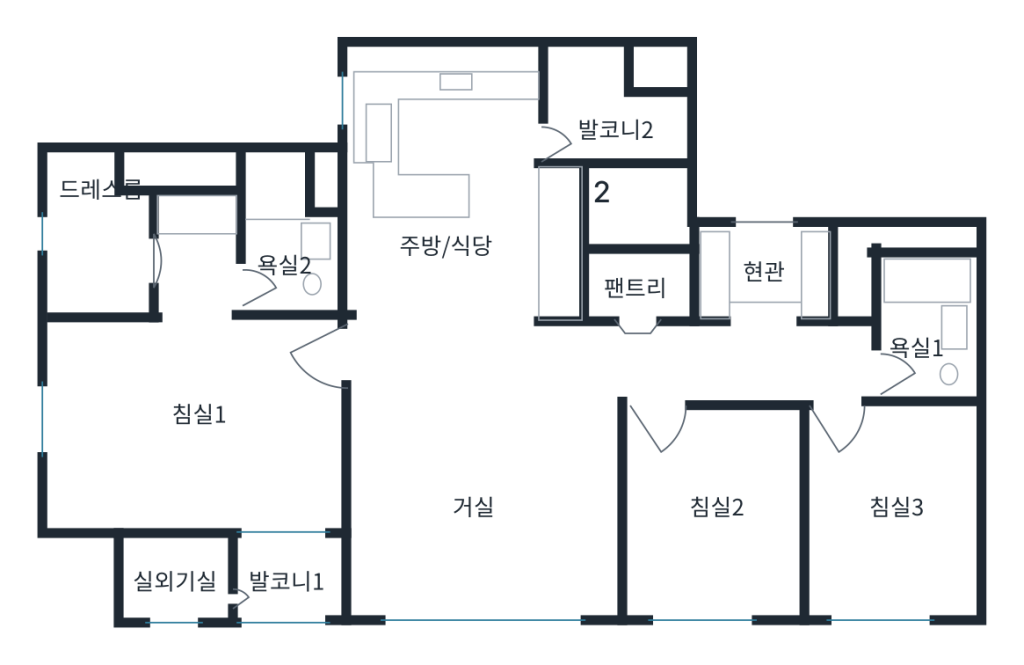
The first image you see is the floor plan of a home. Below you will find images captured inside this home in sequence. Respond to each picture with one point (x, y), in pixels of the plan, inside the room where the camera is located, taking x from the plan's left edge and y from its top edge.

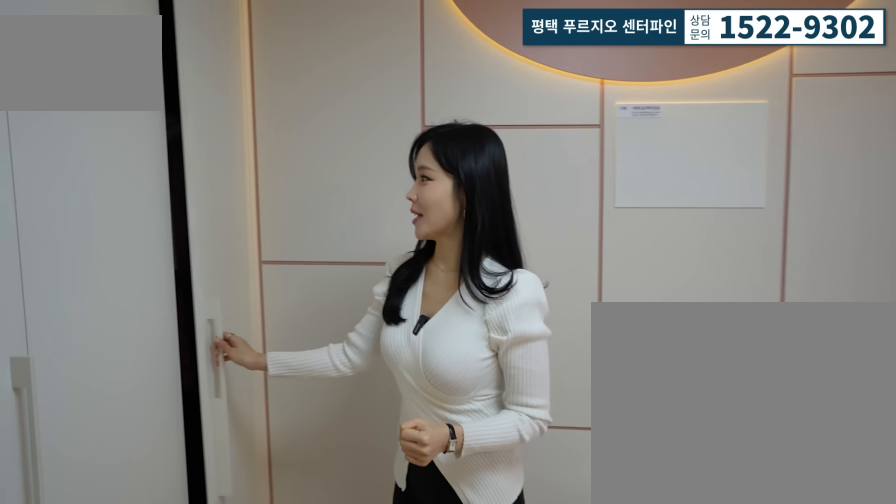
(902, 504)
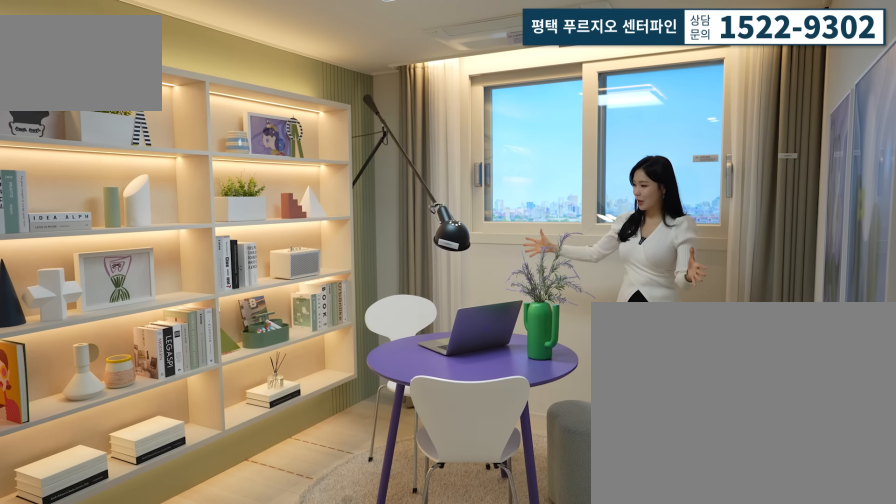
(710, 503)
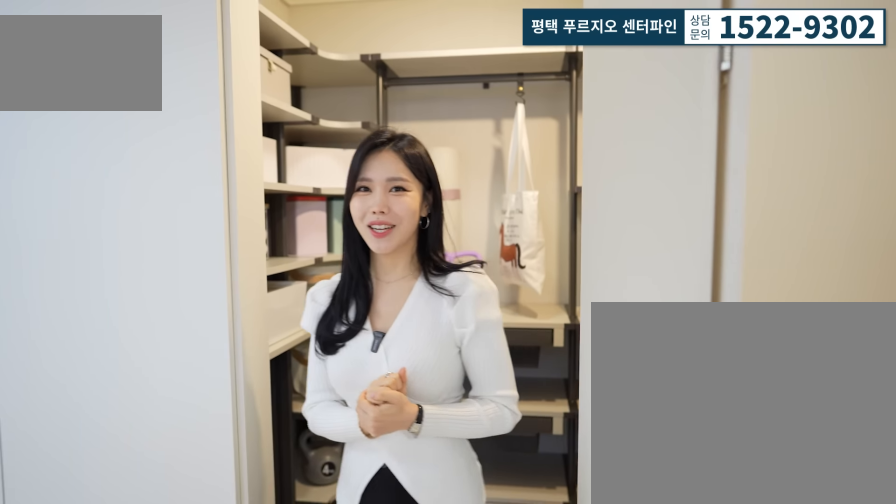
(640, 322)
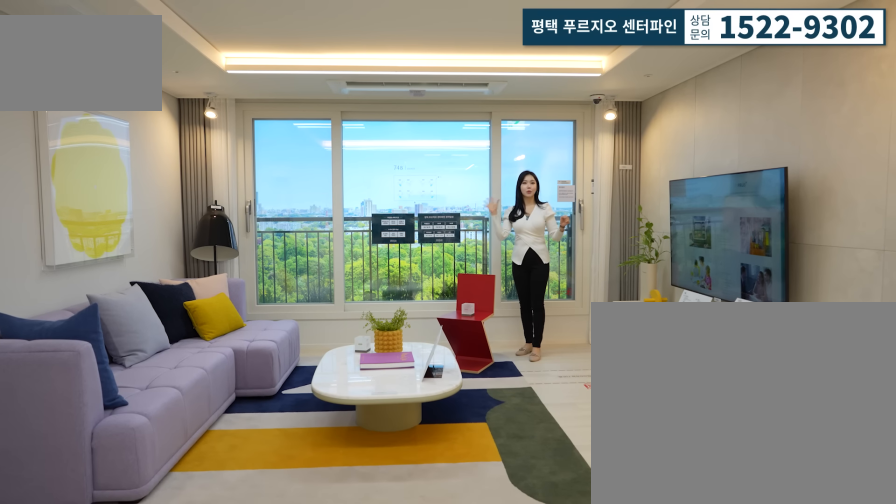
(478, 492)
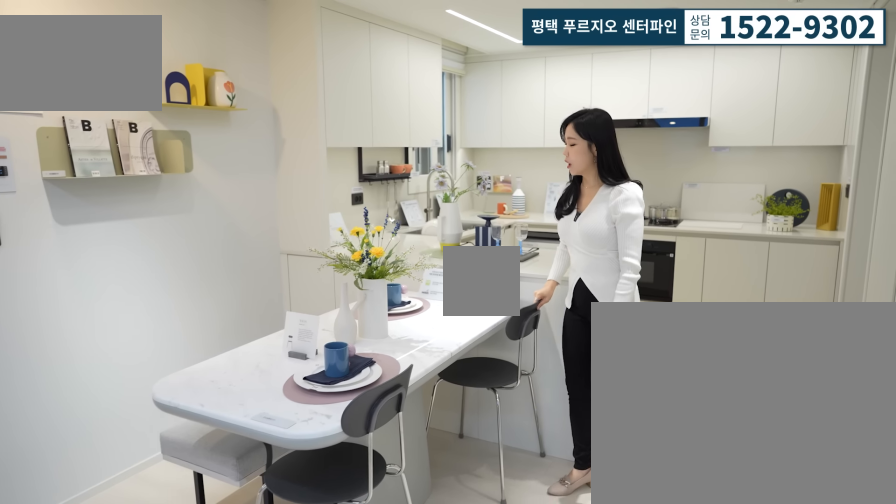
(466, 201)
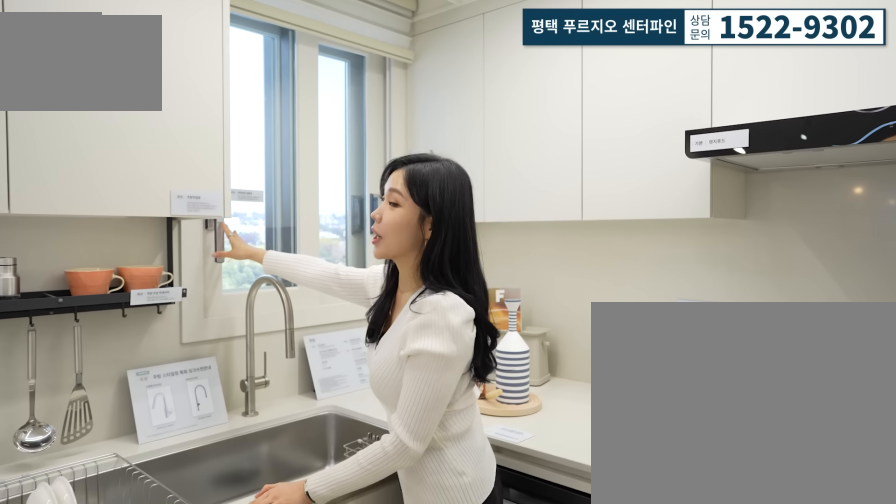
(466, 201)
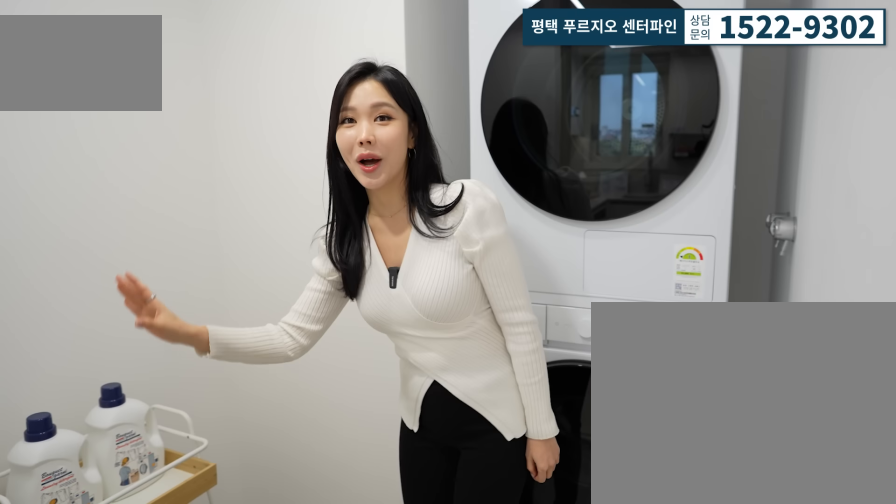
(618, 120)
